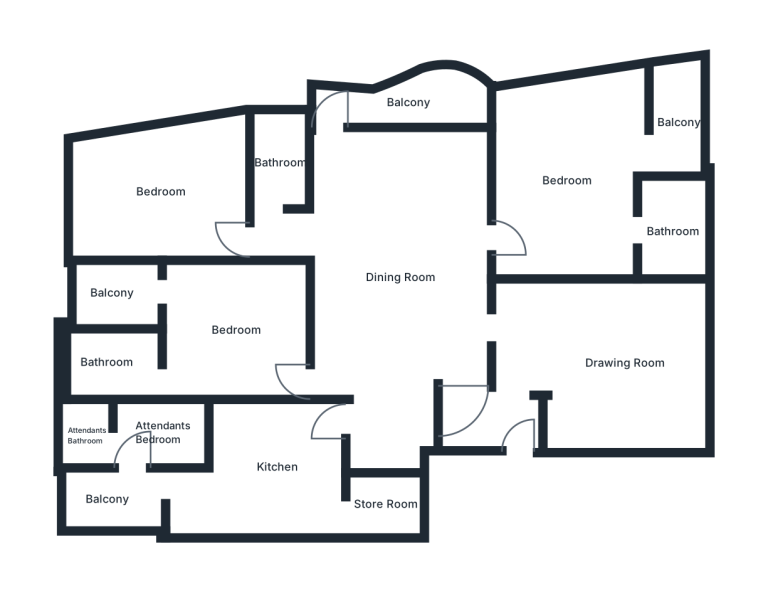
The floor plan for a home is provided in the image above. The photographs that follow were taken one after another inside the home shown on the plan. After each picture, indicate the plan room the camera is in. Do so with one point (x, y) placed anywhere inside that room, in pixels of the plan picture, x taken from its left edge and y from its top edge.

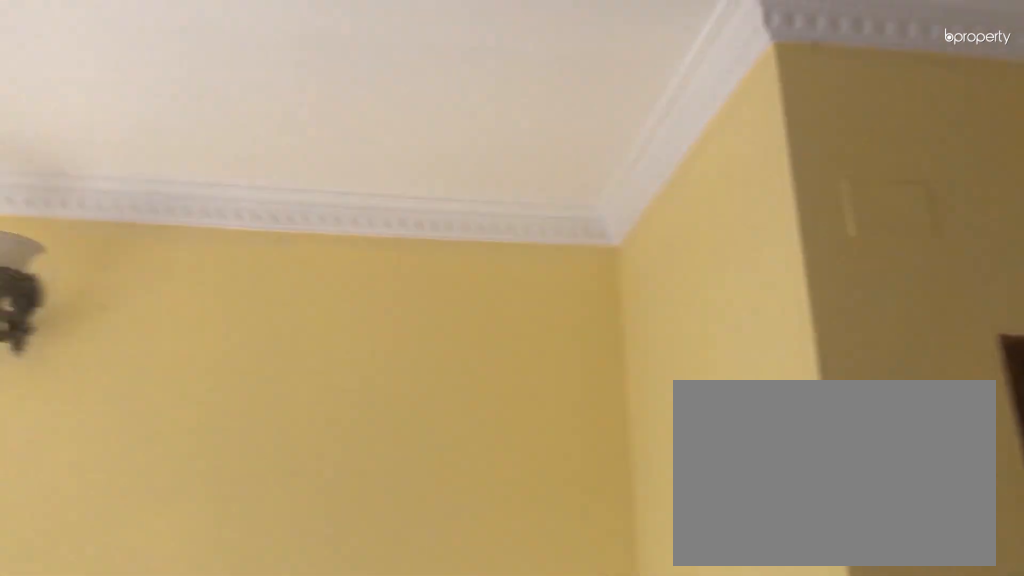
(621, 364)
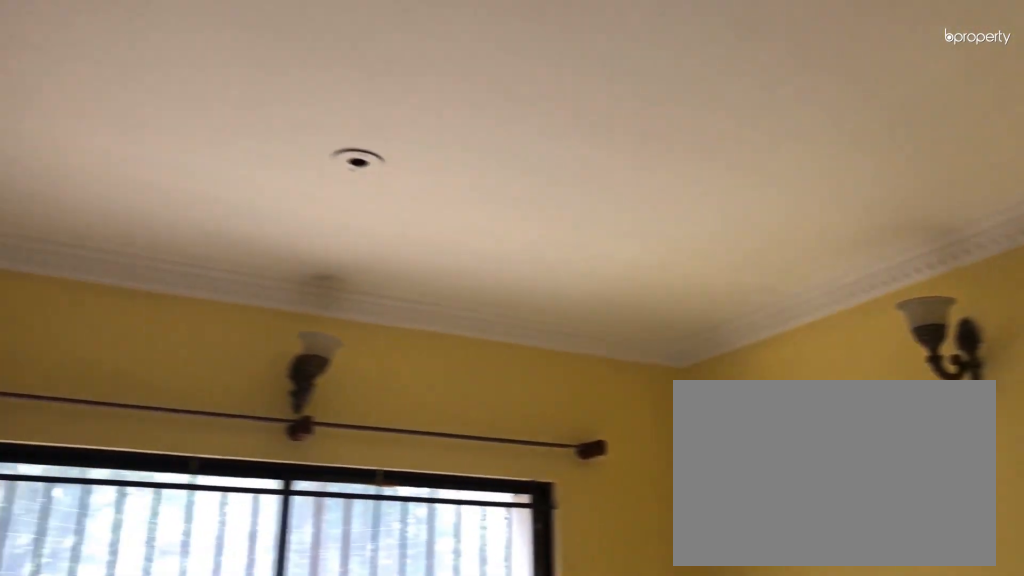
(621, 364)
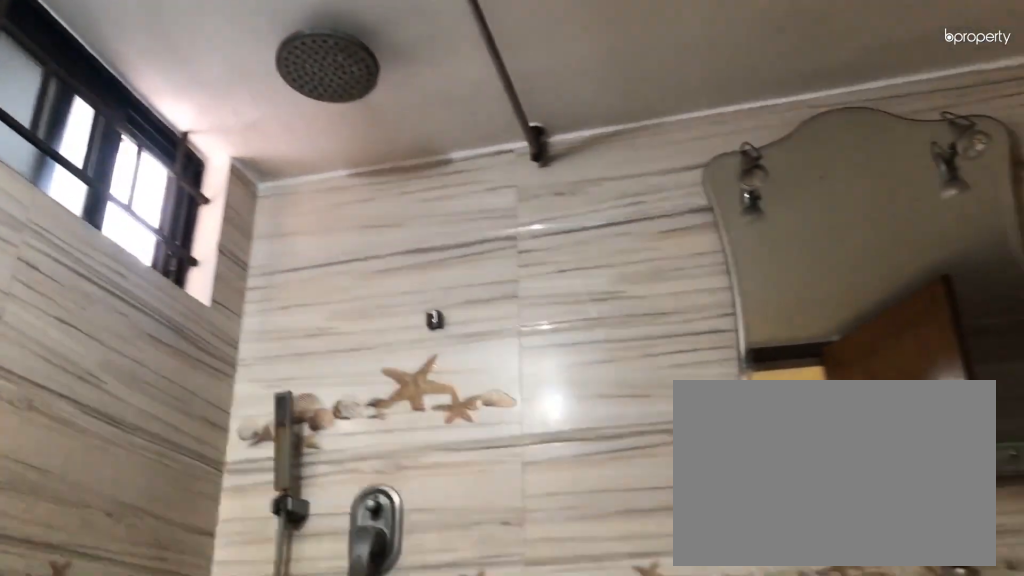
(674, 230)
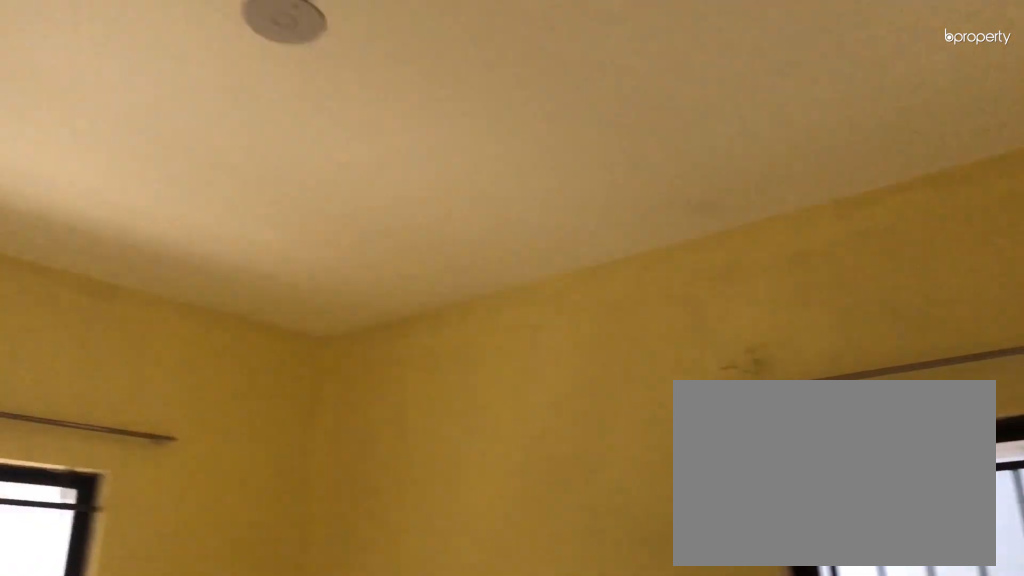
(159, 191)
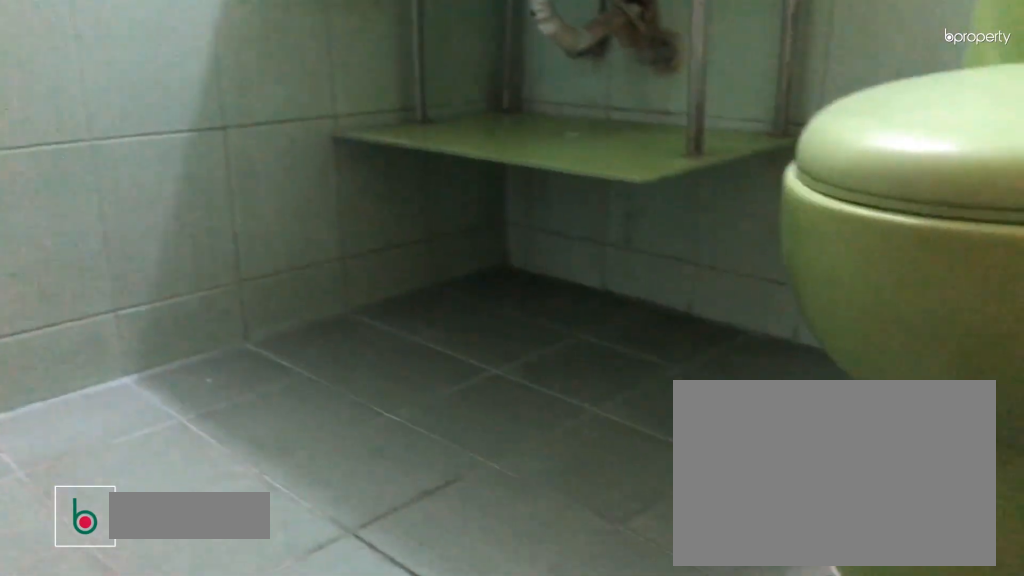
(104, 362)
